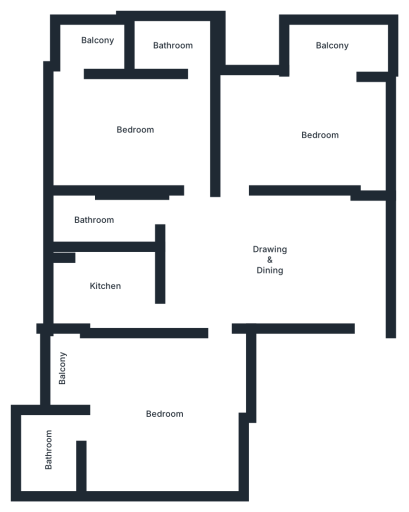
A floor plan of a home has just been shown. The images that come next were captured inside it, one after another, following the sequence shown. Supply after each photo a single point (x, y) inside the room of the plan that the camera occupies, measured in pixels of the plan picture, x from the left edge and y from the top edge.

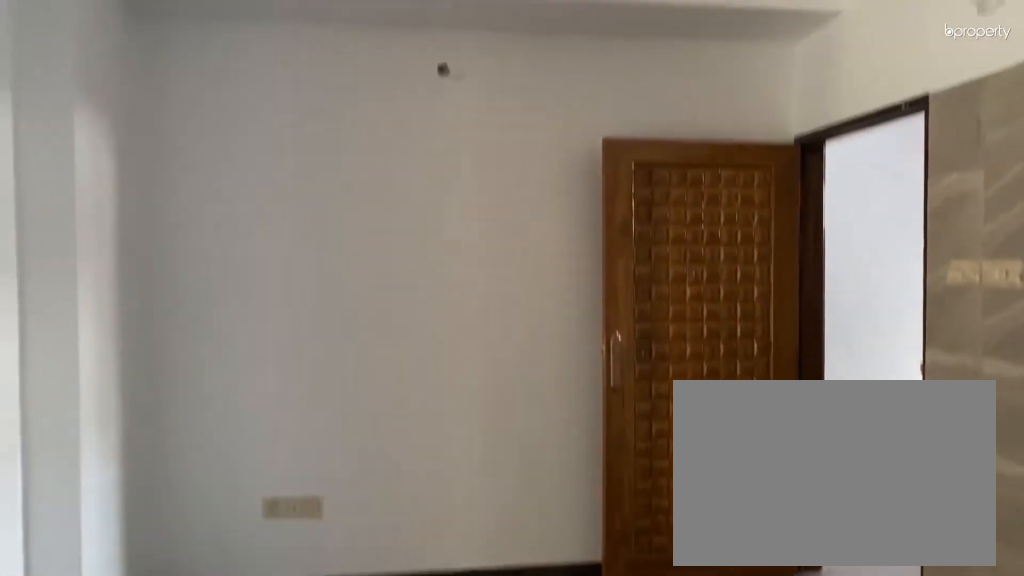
(271, 248)
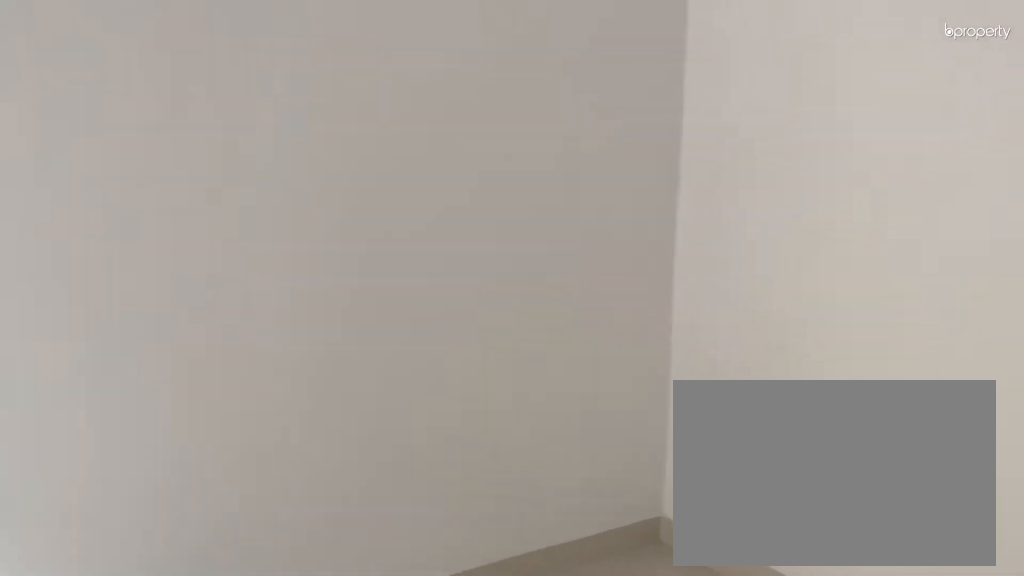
(323, 133)
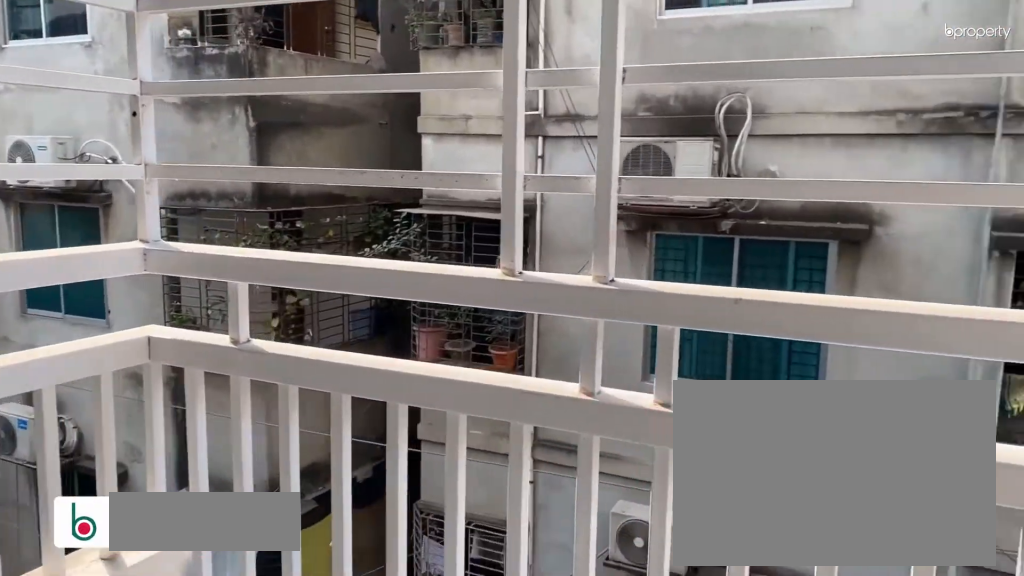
(333, 48)
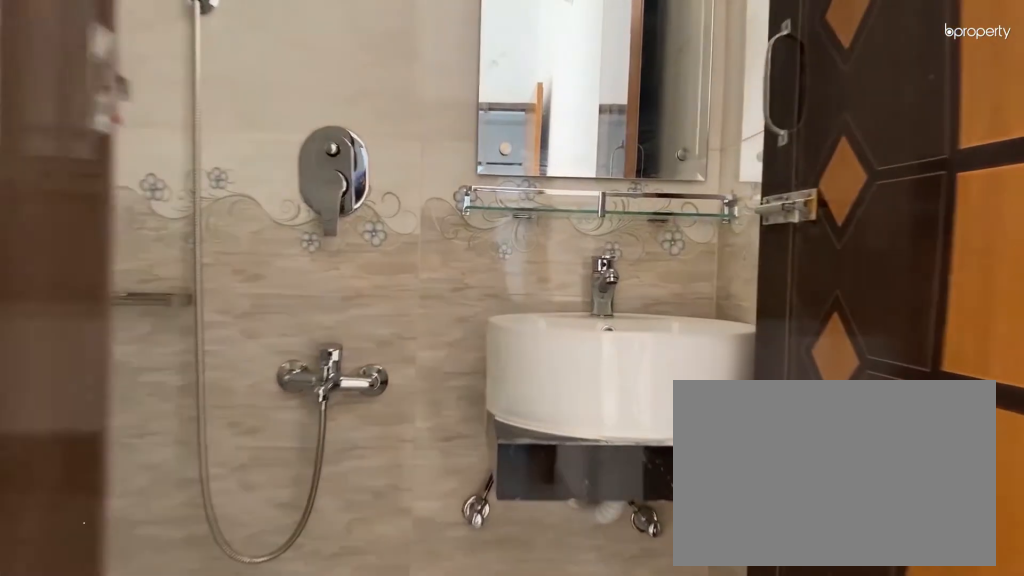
(172, 42)
